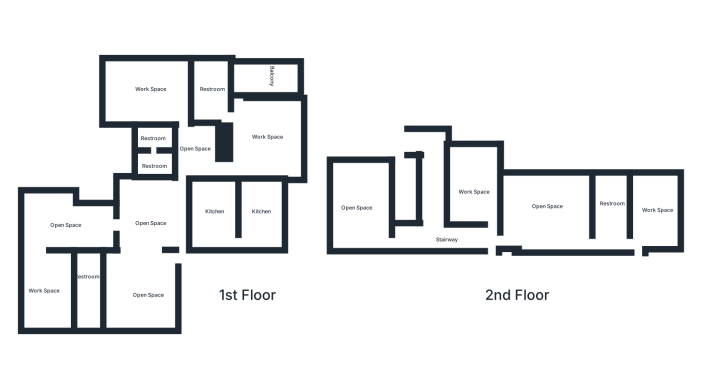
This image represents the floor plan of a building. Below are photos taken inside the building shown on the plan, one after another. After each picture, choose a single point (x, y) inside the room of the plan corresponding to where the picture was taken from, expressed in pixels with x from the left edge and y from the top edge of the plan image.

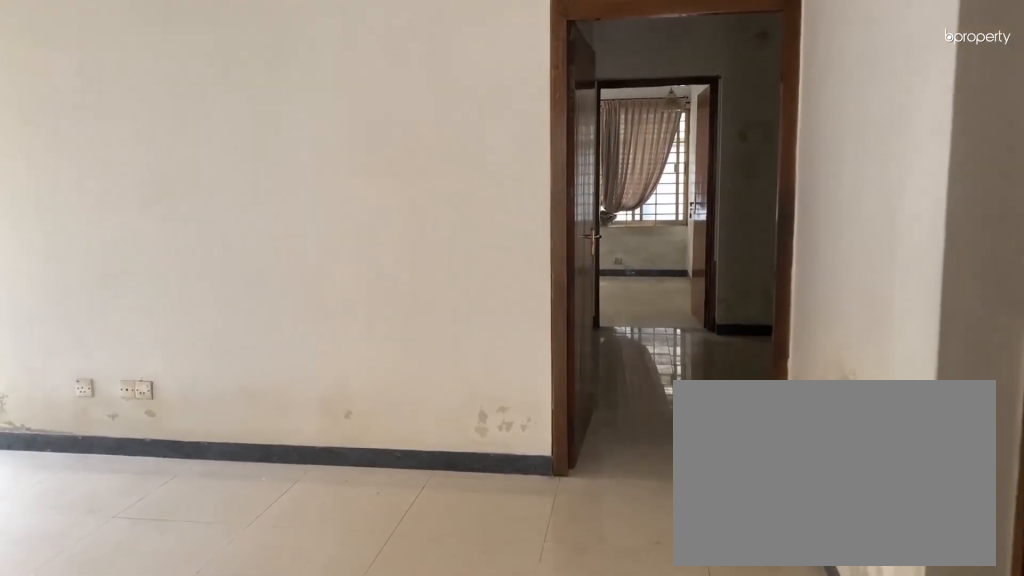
(148, 212)
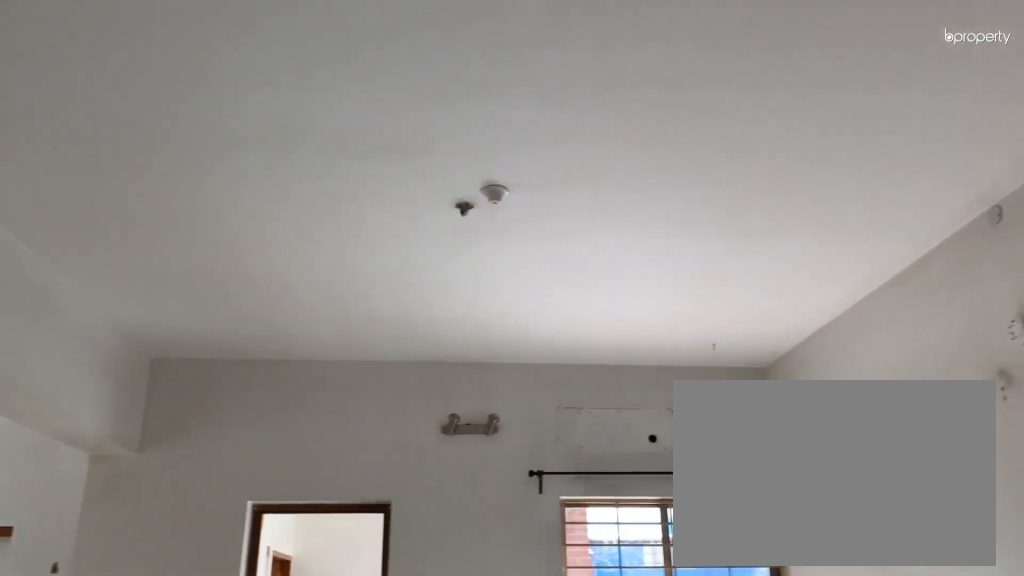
(145, 217)
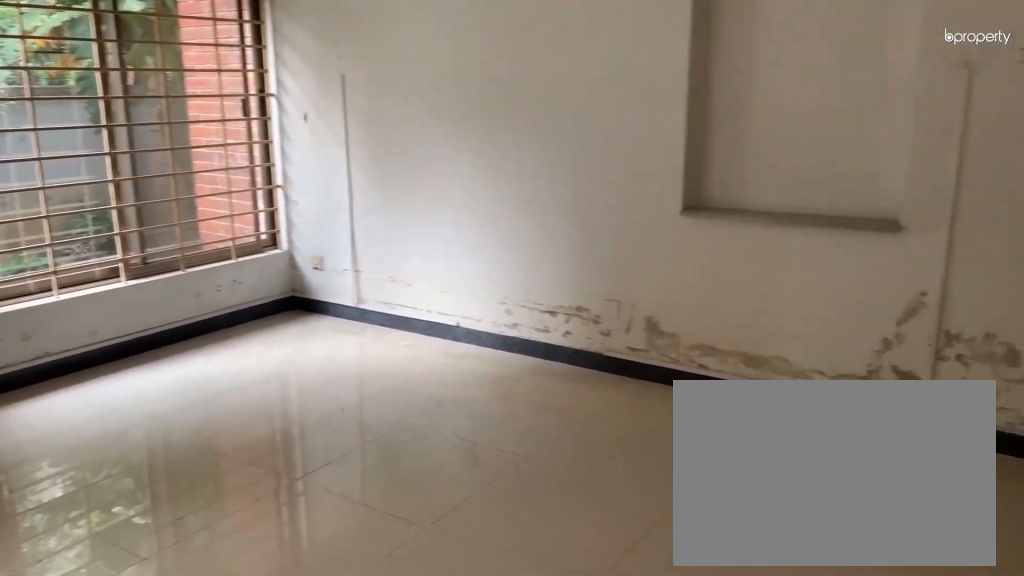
(139, 294)
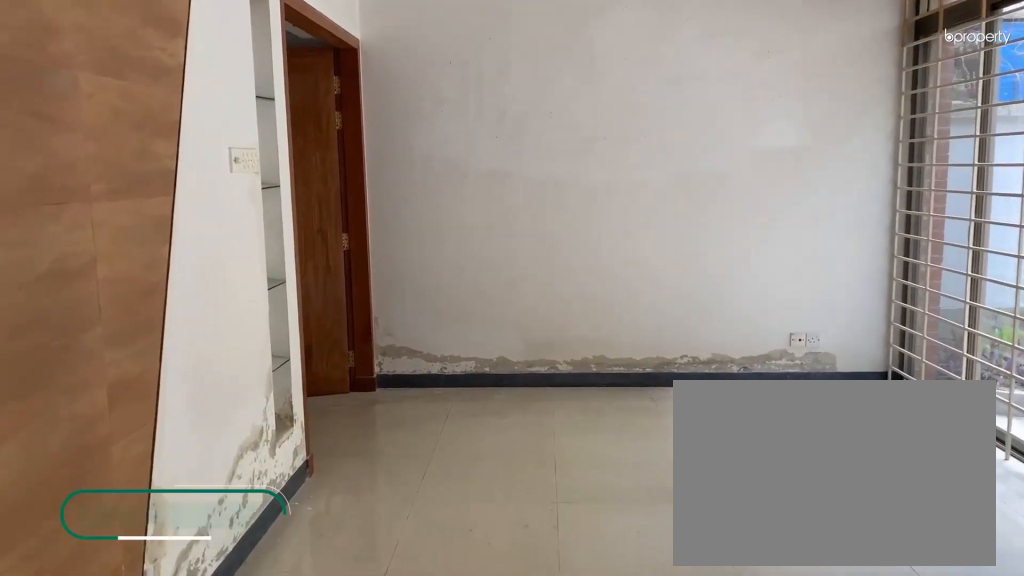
(62, 225)
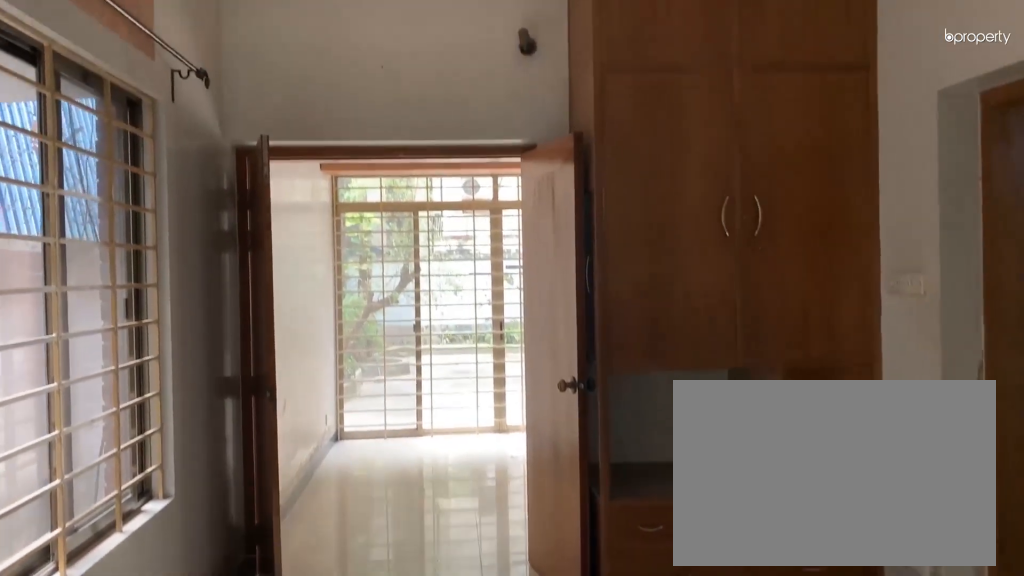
(48, 292)
